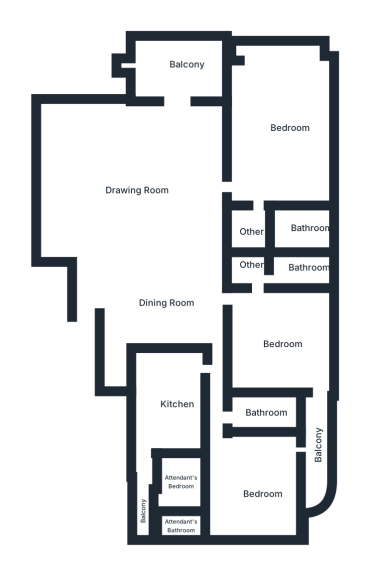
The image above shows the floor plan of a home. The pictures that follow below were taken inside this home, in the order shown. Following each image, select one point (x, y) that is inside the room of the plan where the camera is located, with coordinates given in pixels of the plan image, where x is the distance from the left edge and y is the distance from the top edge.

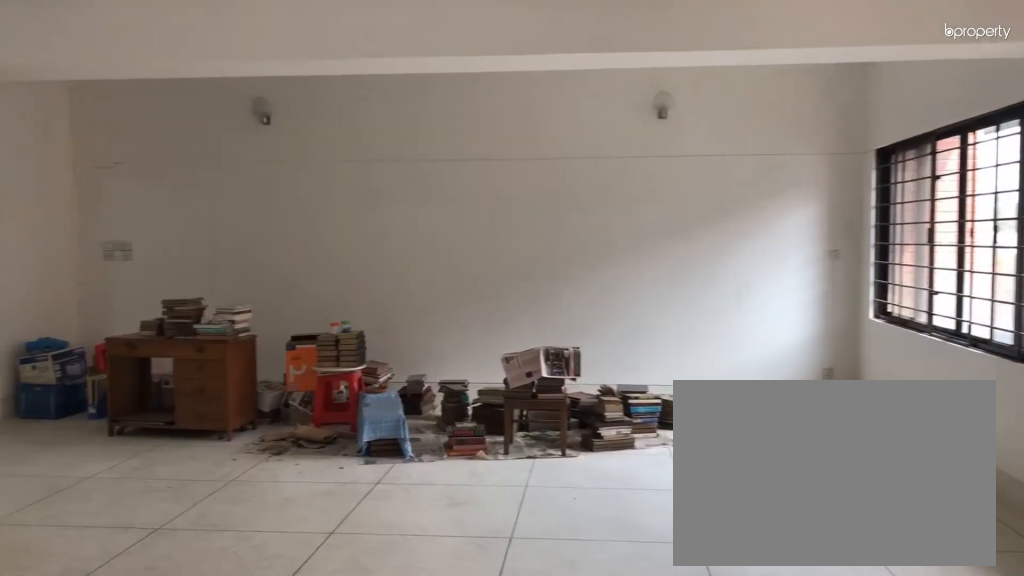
(145, 182)
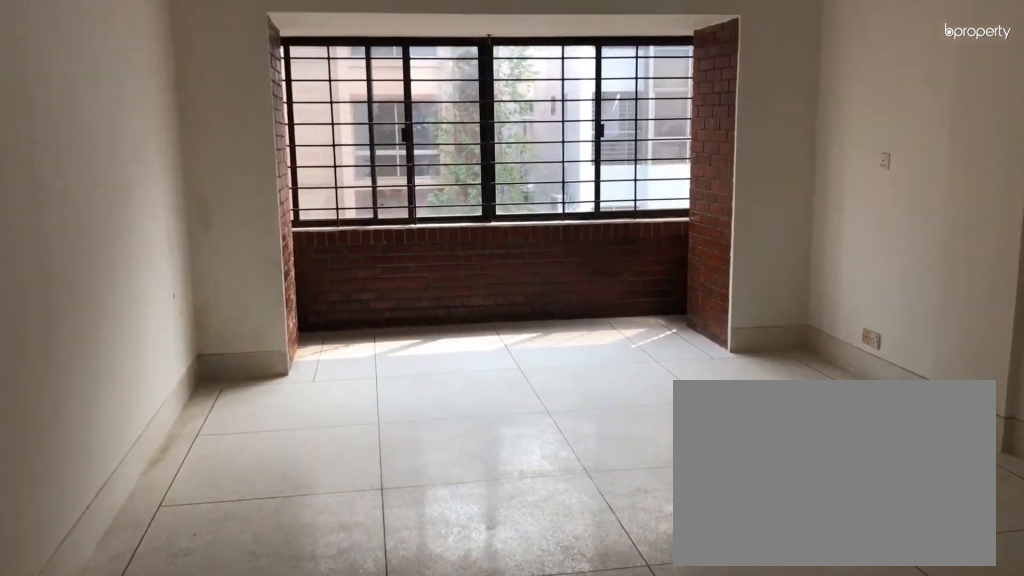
(278, 116)
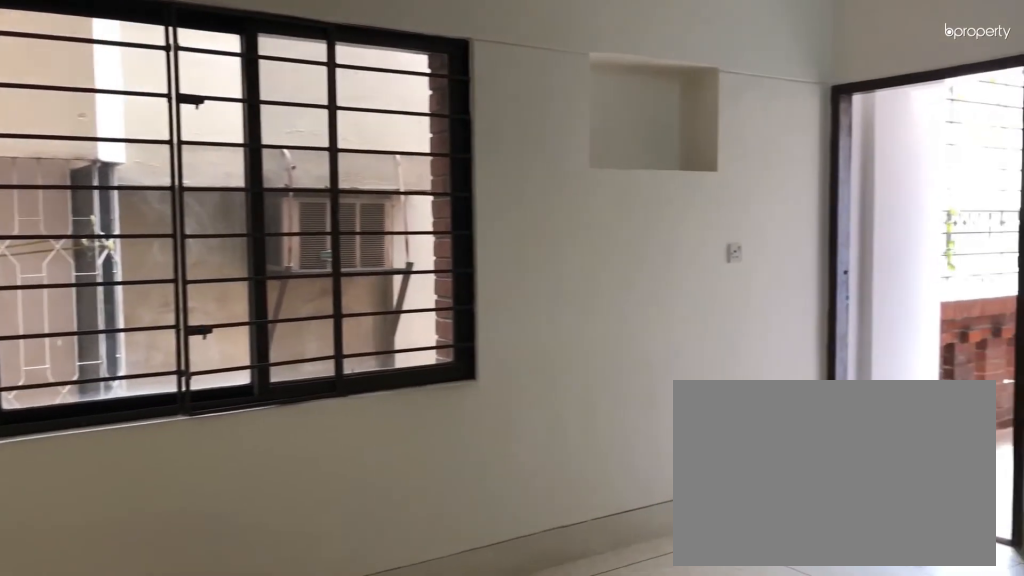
(284, 342)
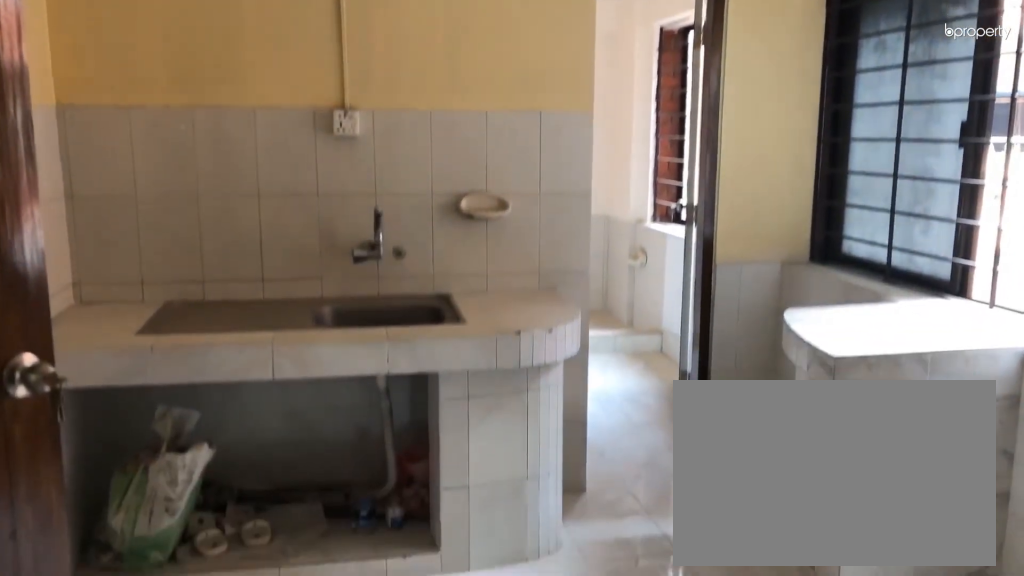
(168, 401)
